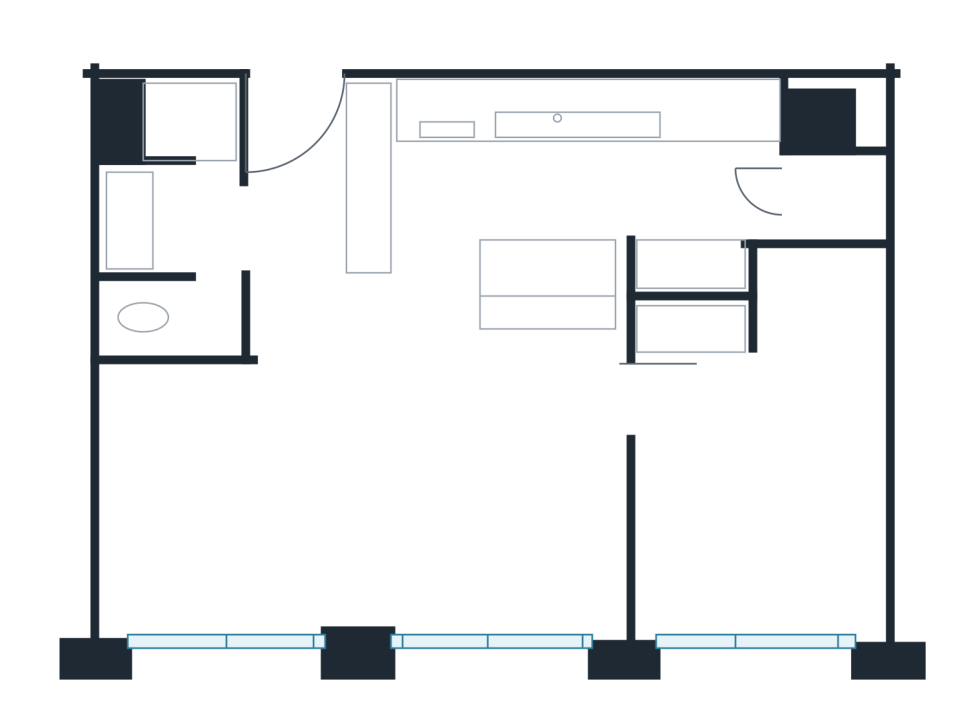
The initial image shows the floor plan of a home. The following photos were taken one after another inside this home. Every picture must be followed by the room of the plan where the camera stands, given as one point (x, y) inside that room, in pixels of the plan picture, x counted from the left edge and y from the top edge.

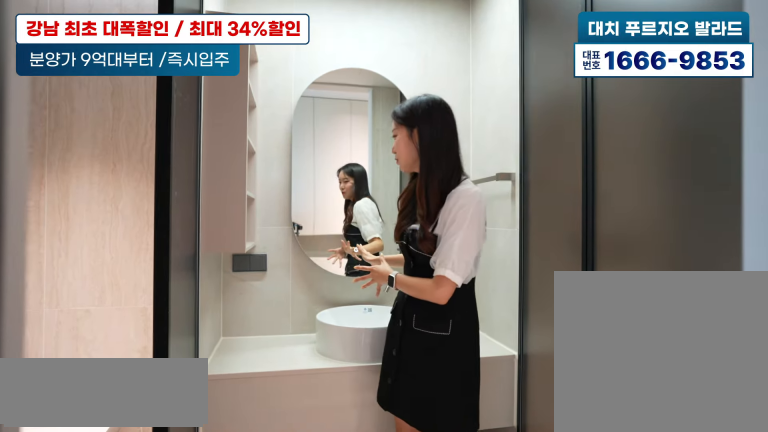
(191, 201)
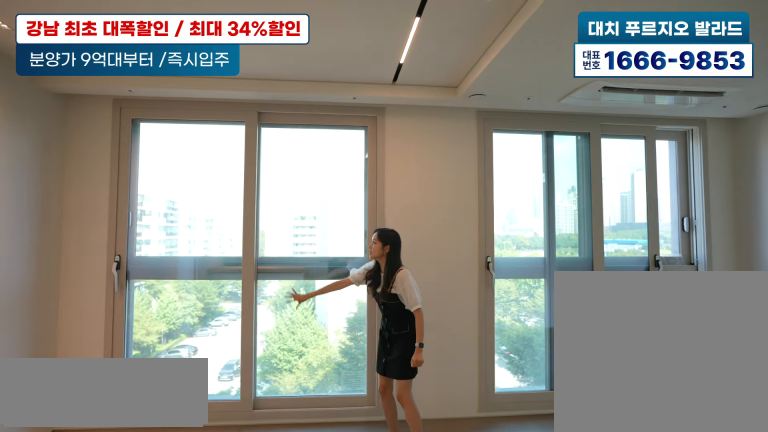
(325, 462)
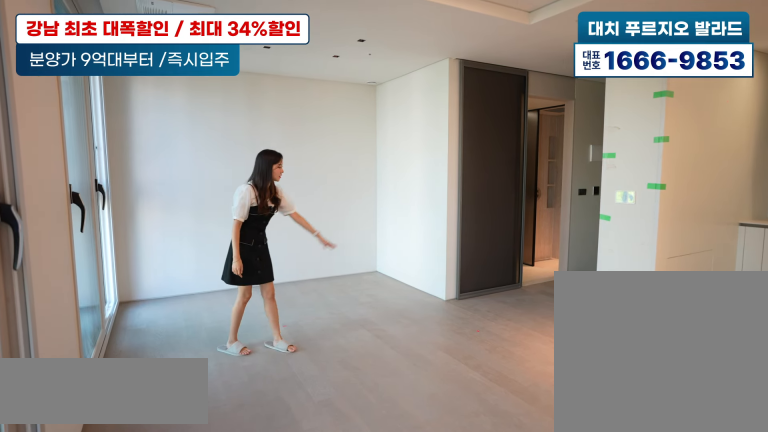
(325, 462)
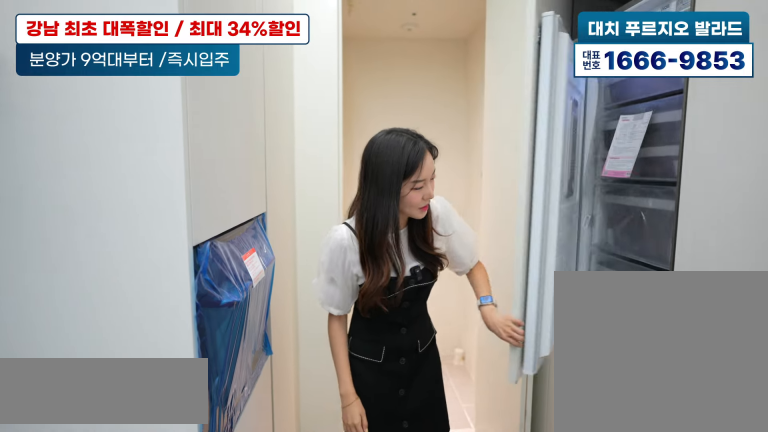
(610, 175)
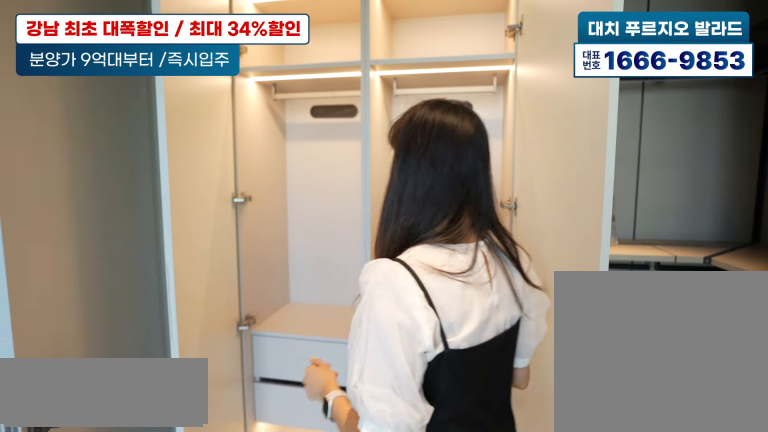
(749, 482)
